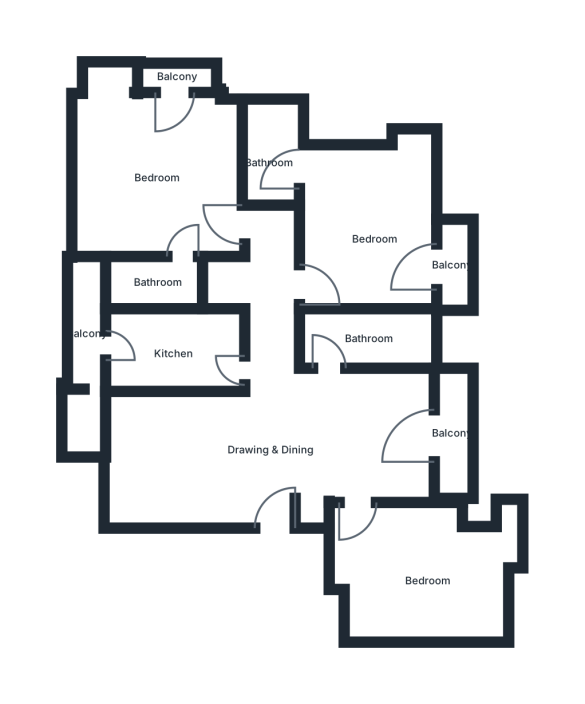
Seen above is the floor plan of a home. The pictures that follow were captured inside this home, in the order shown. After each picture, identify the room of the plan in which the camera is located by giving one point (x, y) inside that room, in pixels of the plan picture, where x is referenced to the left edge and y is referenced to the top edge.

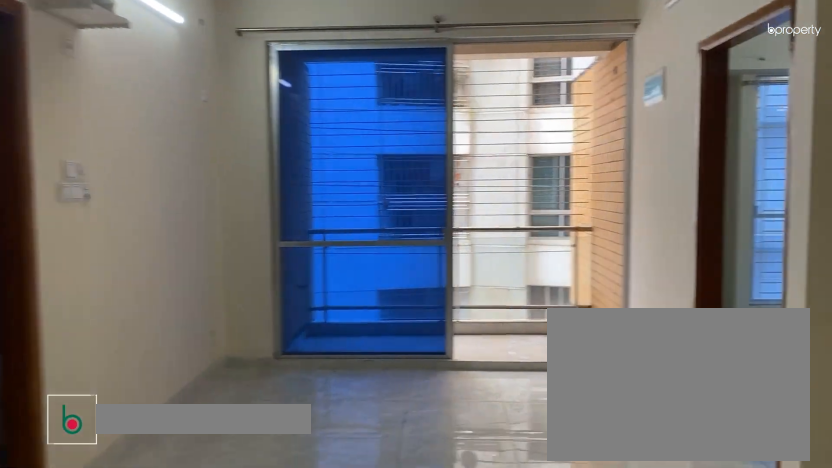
(273, 450)
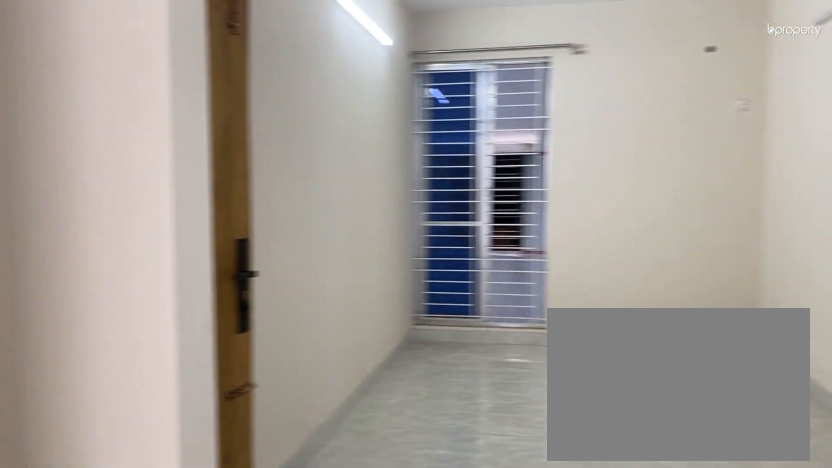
(273, 450)
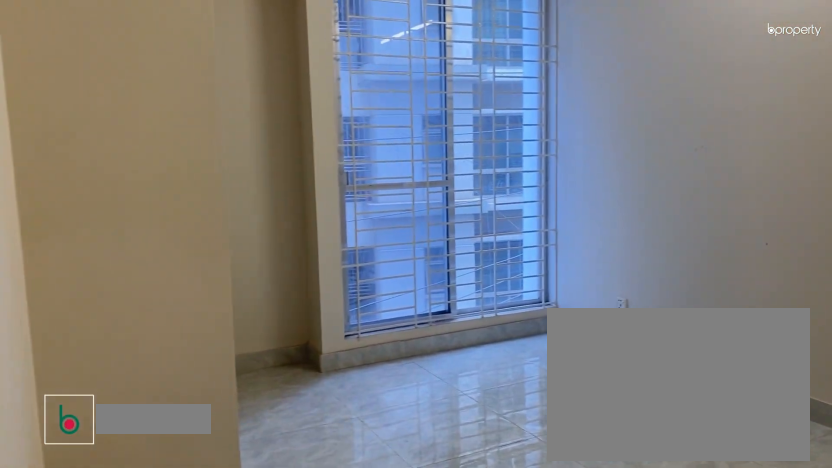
(428, 581)
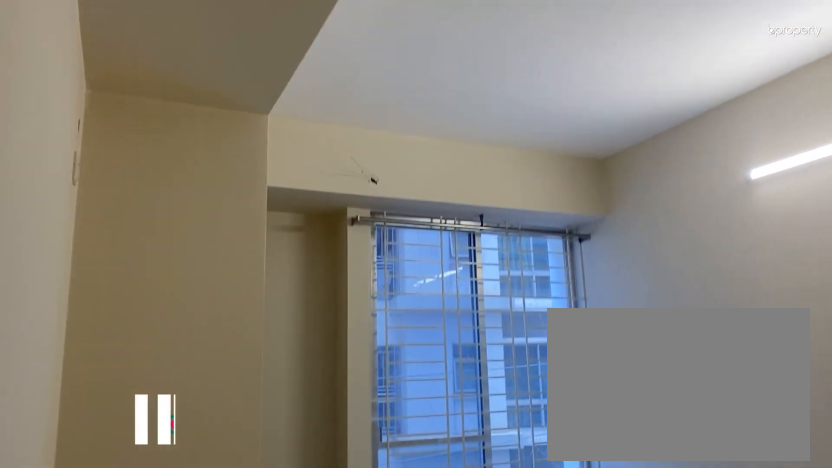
(428, 581)
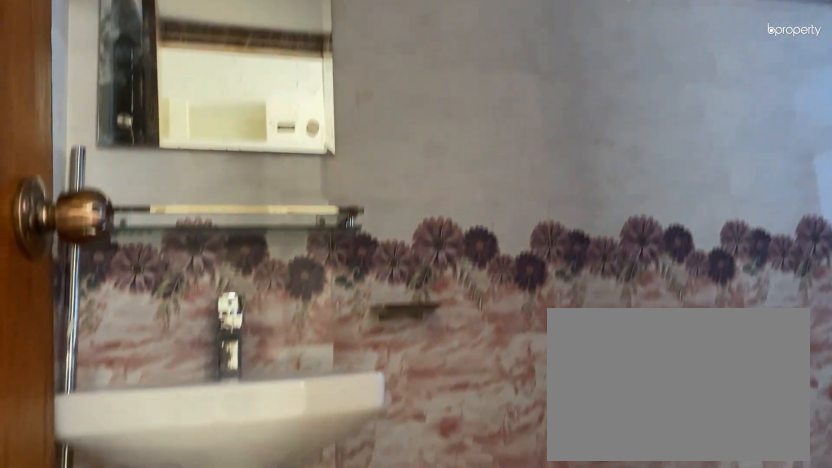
(370, 338)
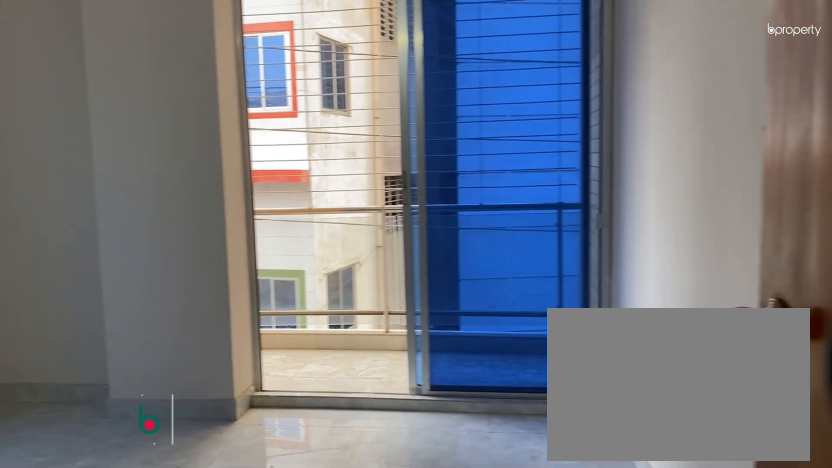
(377, 240)
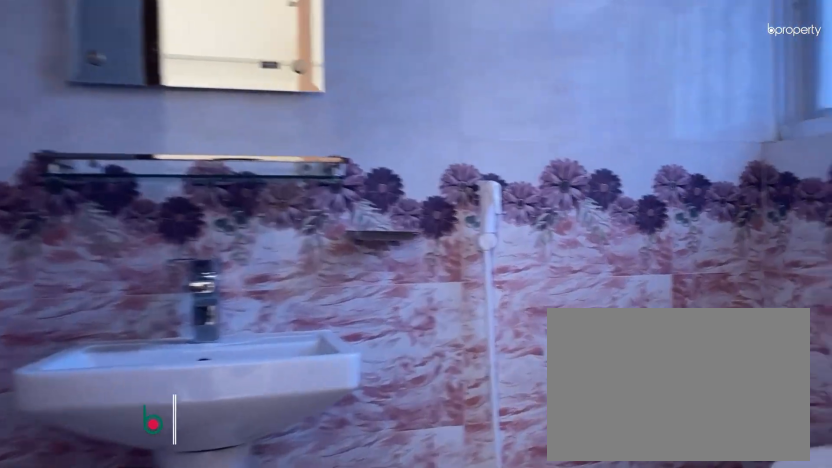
(268, 161)
